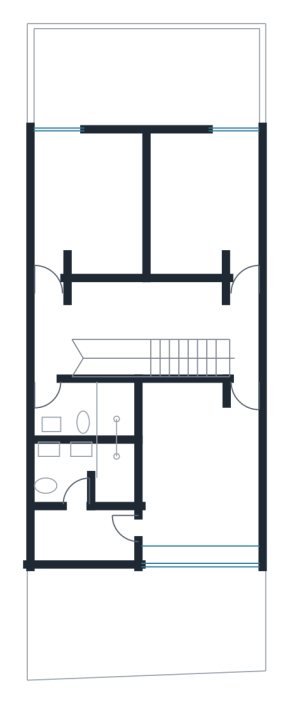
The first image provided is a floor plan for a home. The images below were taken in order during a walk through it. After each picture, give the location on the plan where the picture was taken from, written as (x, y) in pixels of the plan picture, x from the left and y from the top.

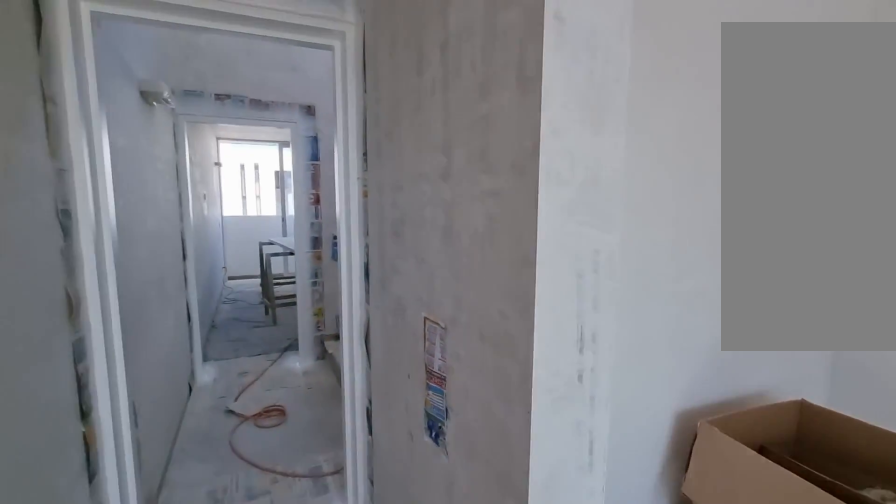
(246, 176)
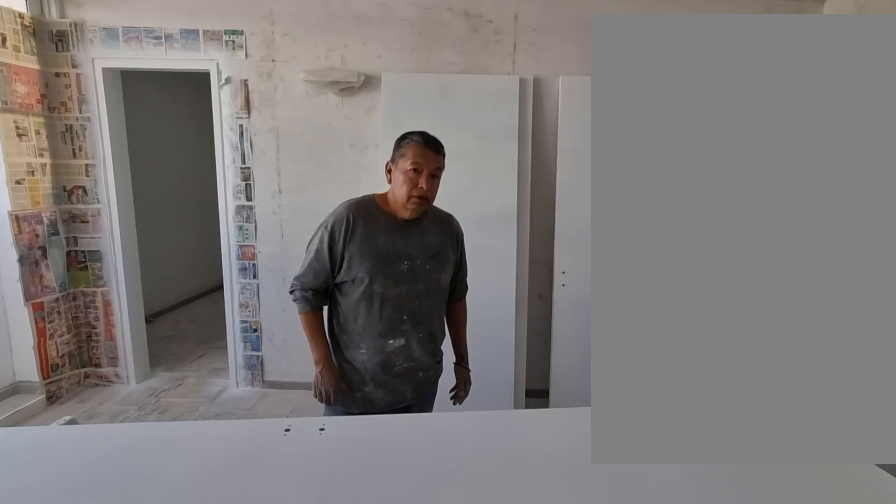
(234, 449)
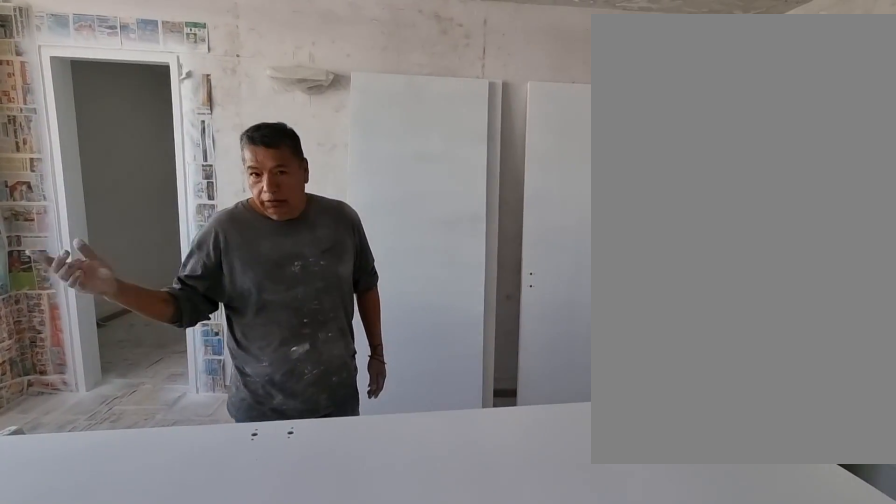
(235, 449)
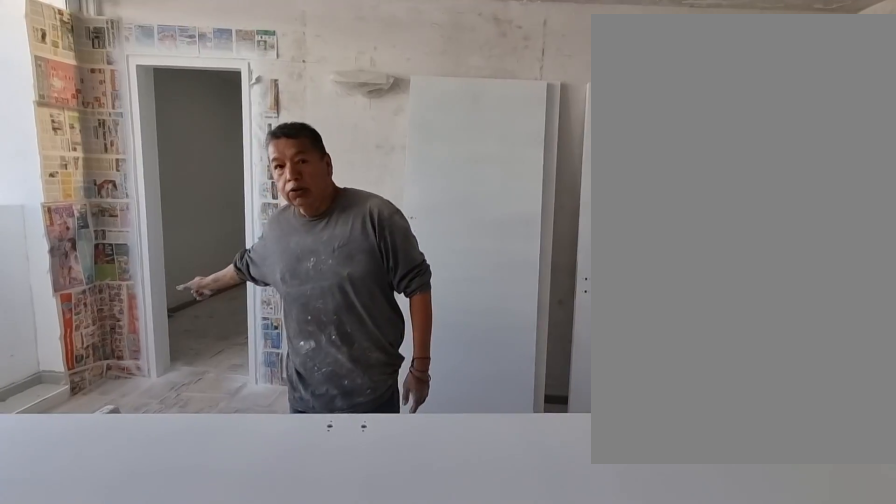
(234, 449)
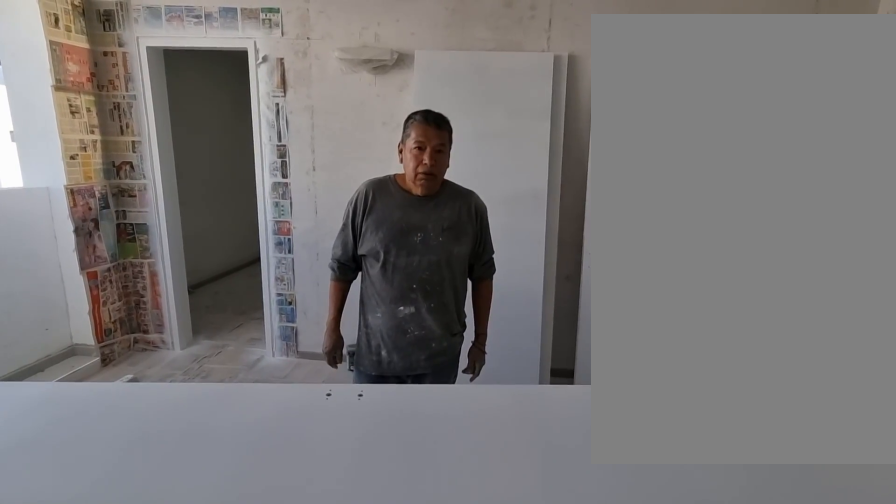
(235, 448)
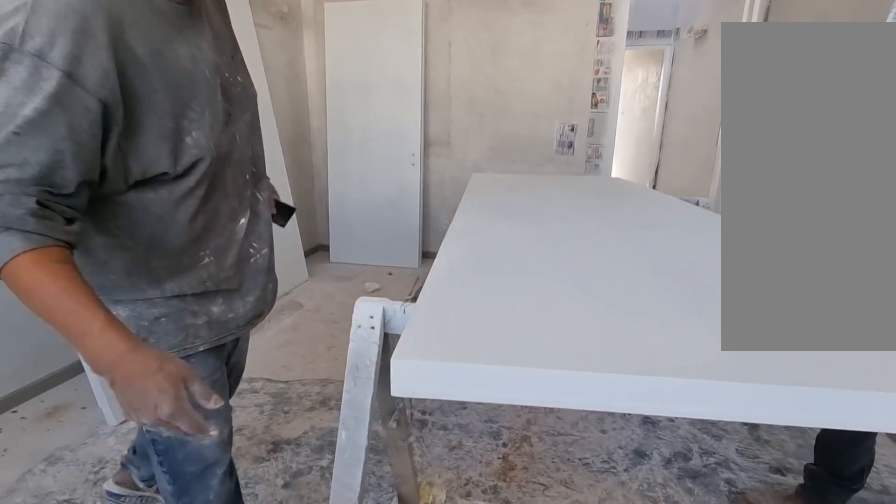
(199, 514)
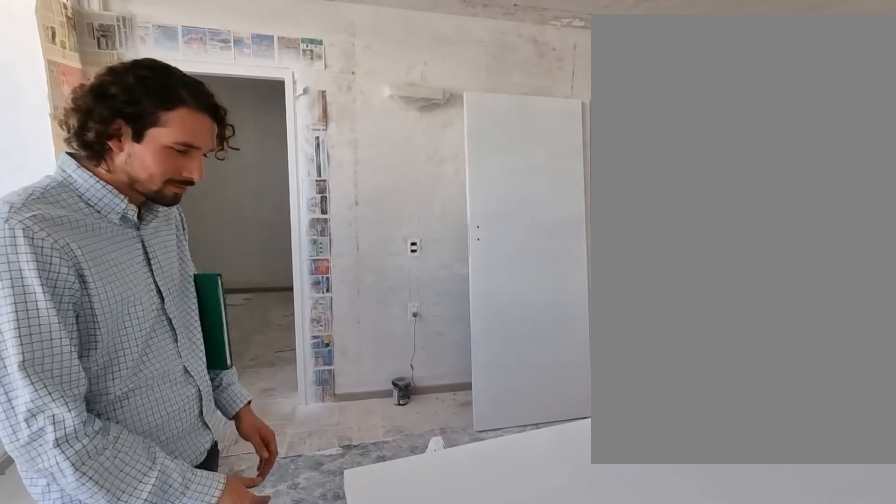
(205, 519)
